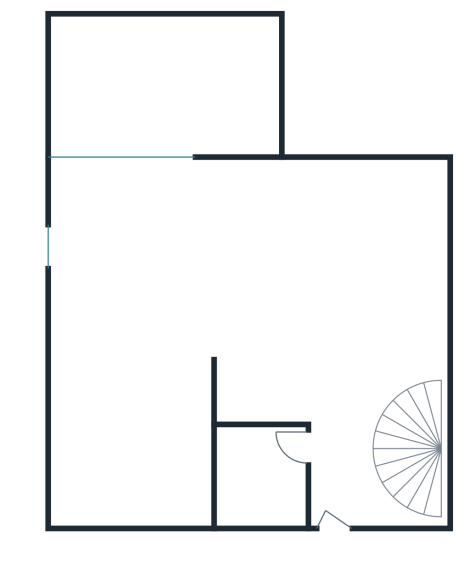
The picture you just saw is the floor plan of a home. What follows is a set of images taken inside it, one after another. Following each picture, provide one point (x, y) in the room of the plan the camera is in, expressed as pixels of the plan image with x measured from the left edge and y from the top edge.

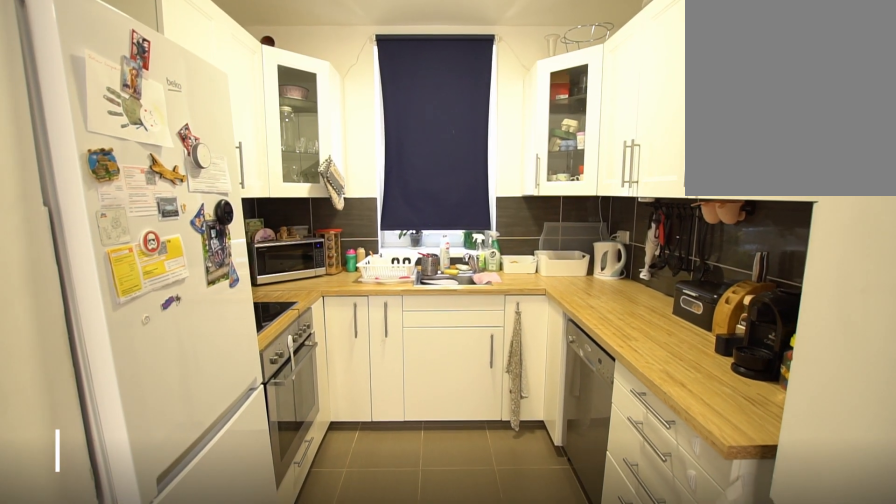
(131, 441)
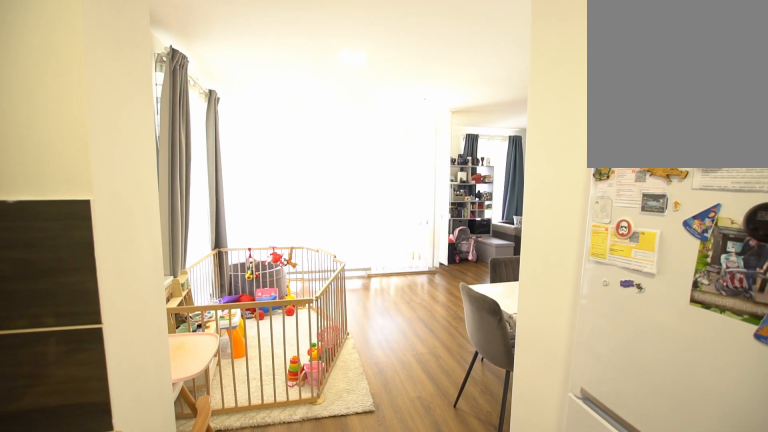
(131, 441)
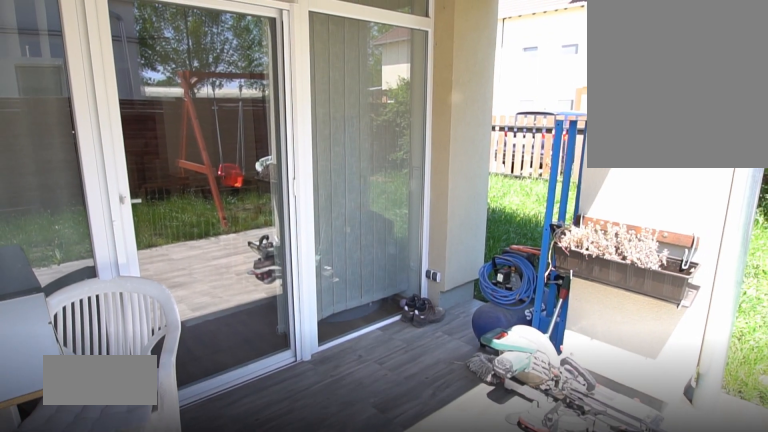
(167, 80)
